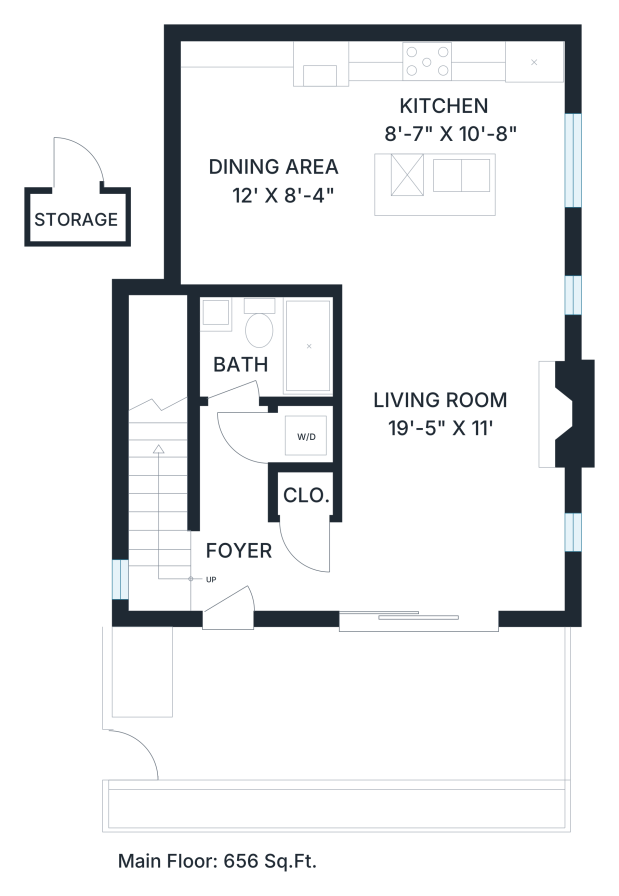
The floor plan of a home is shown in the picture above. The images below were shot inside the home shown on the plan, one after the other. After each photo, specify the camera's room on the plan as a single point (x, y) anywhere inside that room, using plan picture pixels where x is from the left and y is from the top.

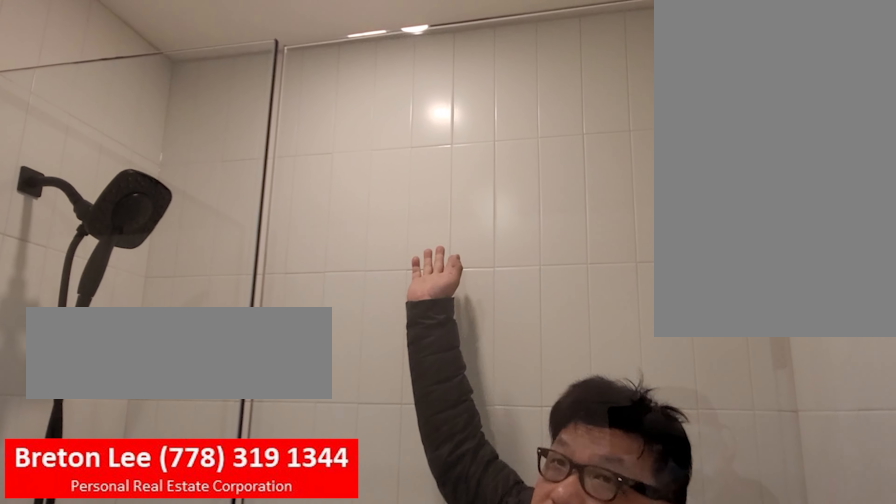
(242, 368)
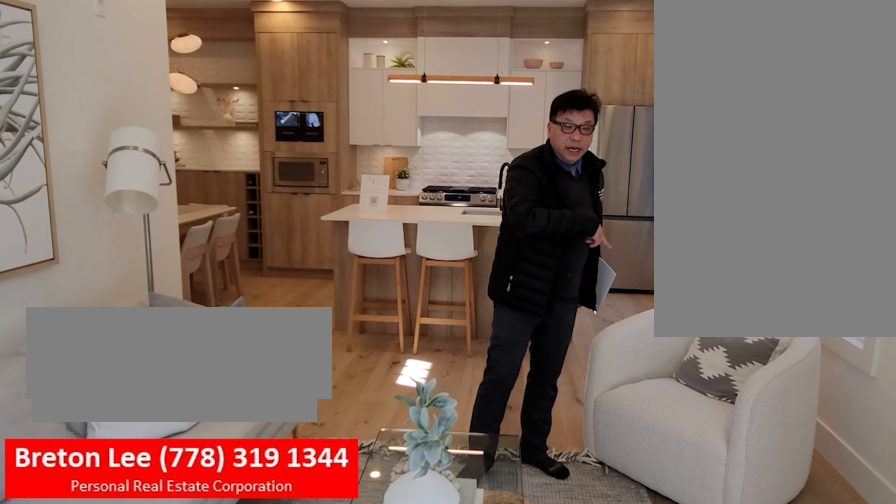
(436, 484)
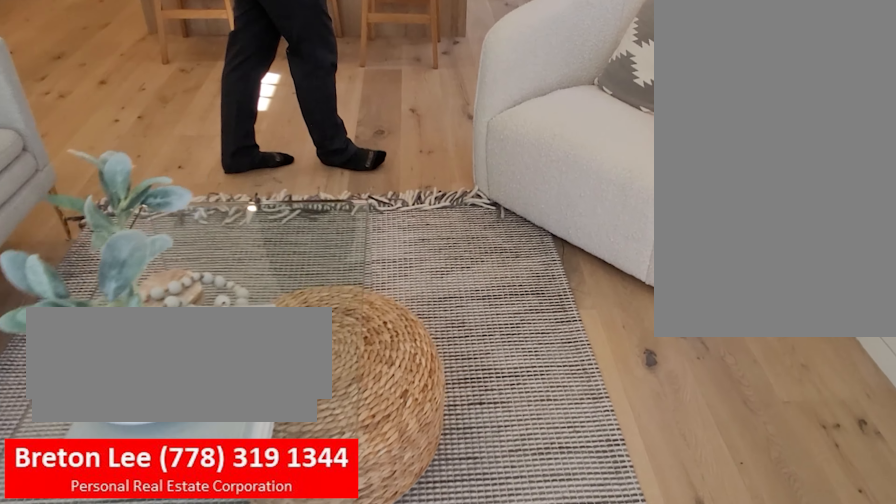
(436, 484)
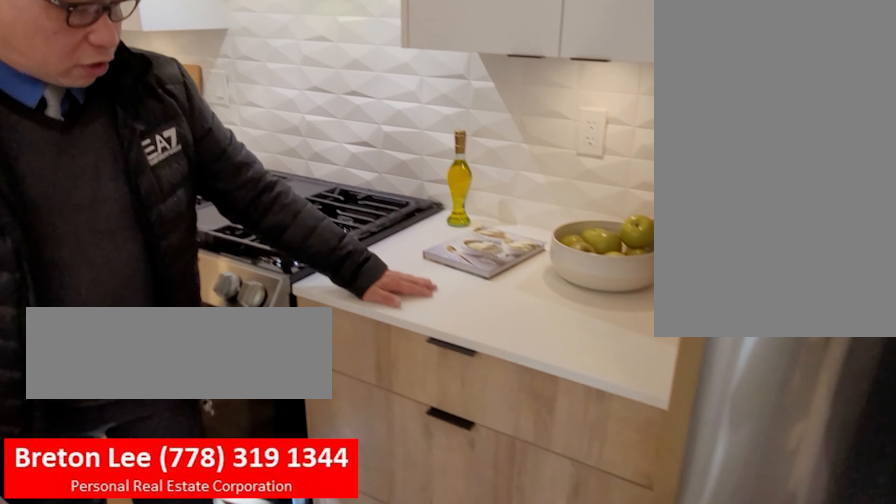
(529, 172)
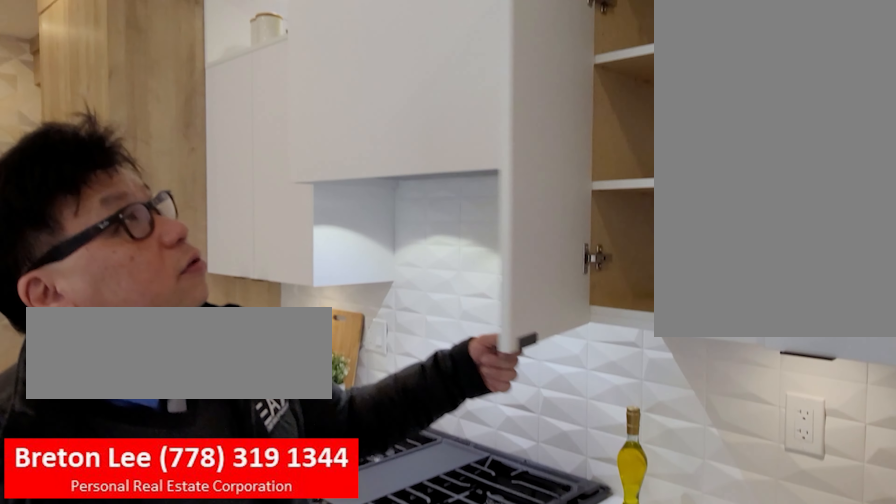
(529, 172)
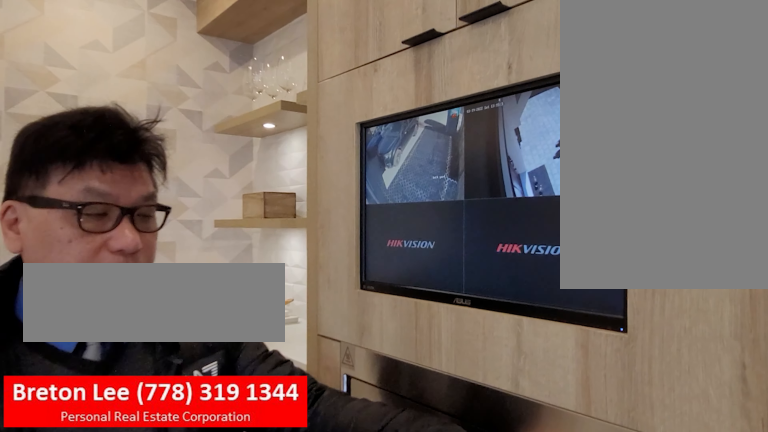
(529, 172)
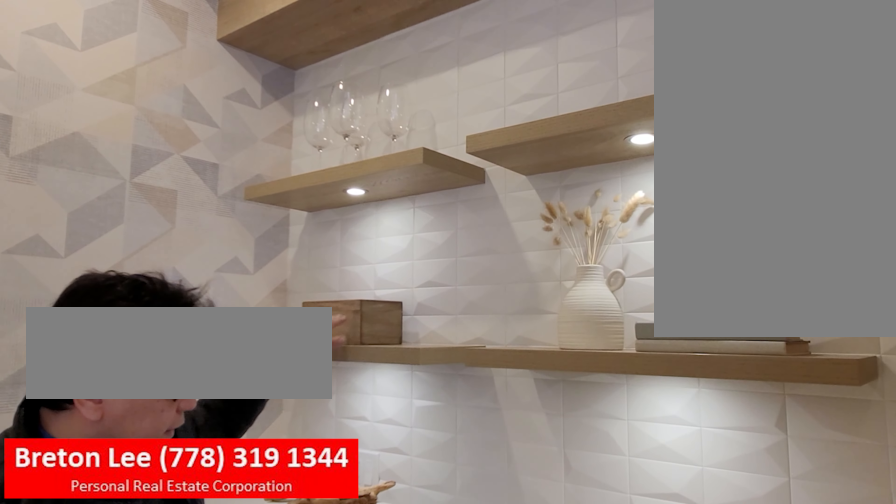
(529, 172)
